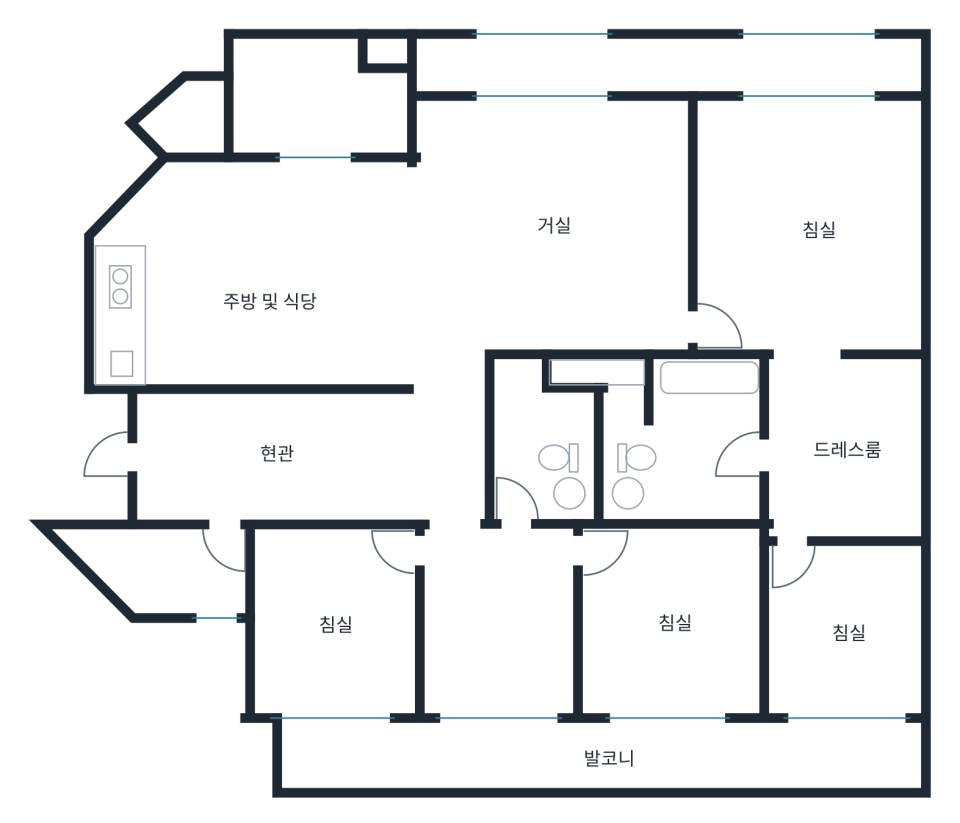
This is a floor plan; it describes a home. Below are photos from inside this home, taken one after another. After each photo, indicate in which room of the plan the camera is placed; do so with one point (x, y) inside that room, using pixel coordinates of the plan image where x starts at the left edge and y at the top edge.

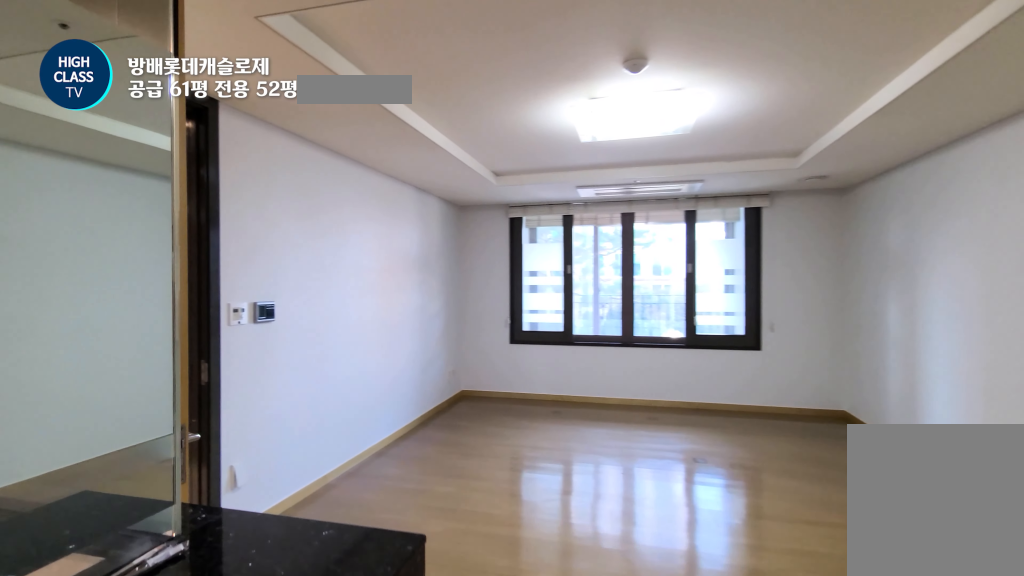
(843, 453)
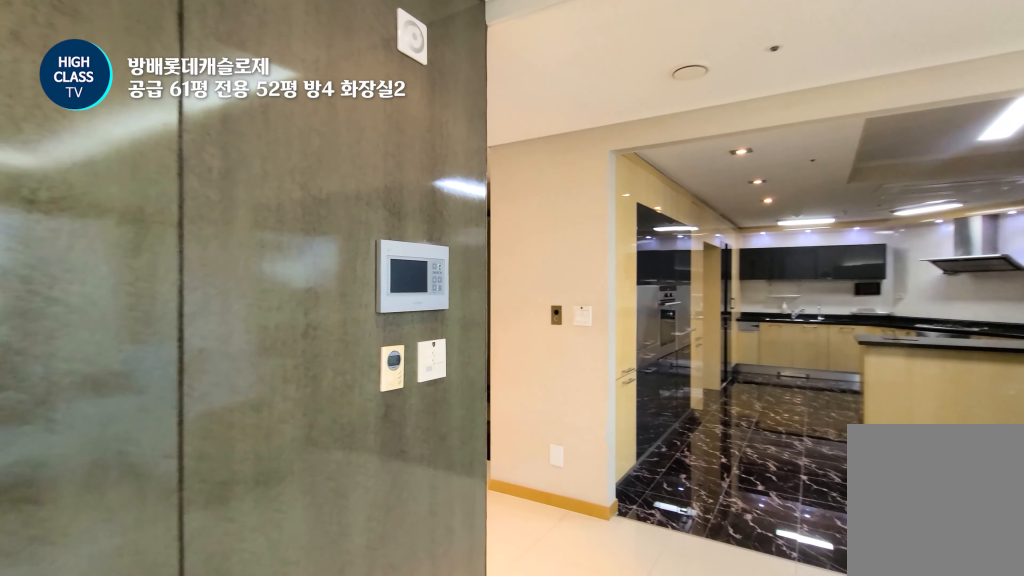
(554, 210)
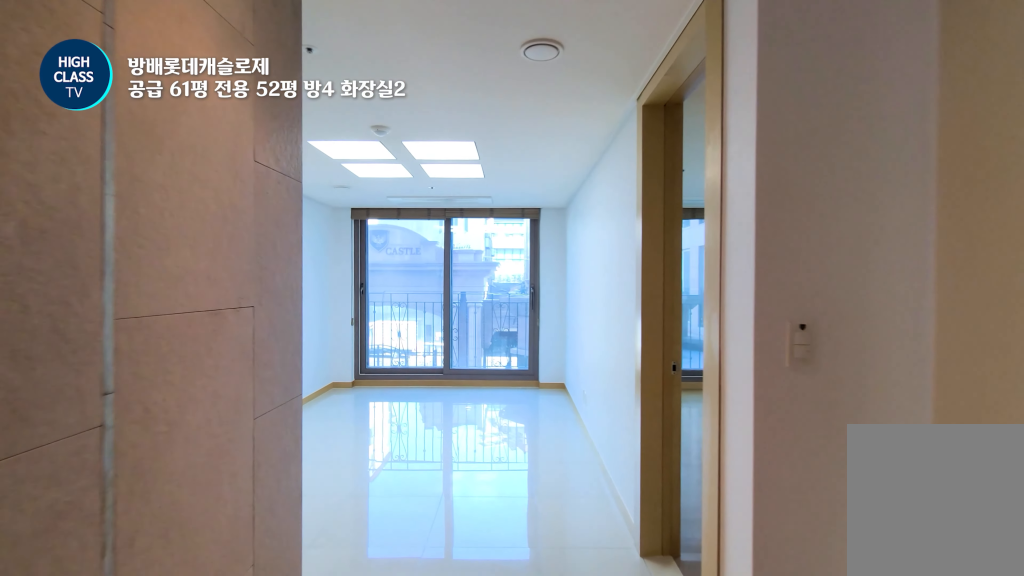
(447, 436)
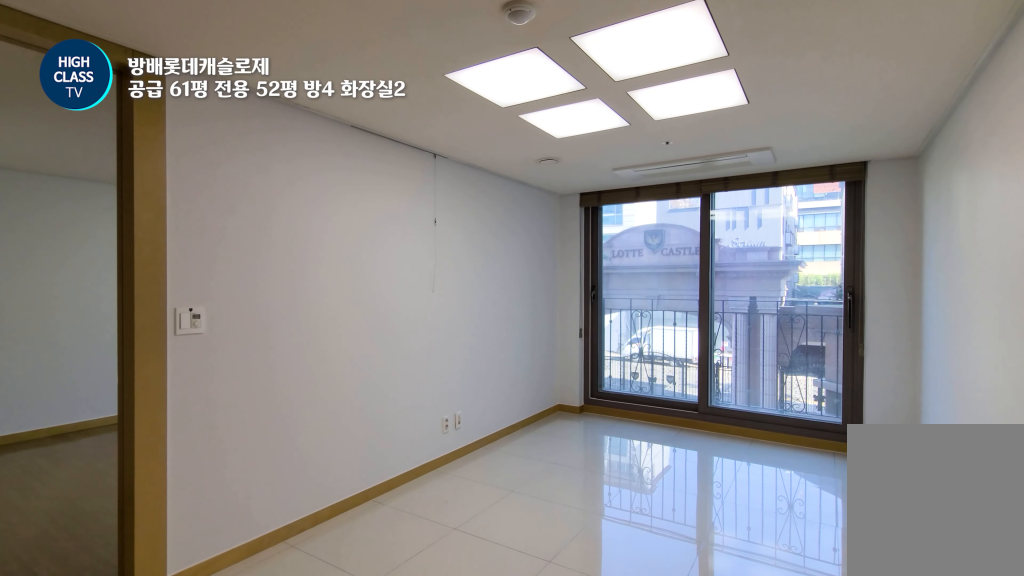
(498, 655)
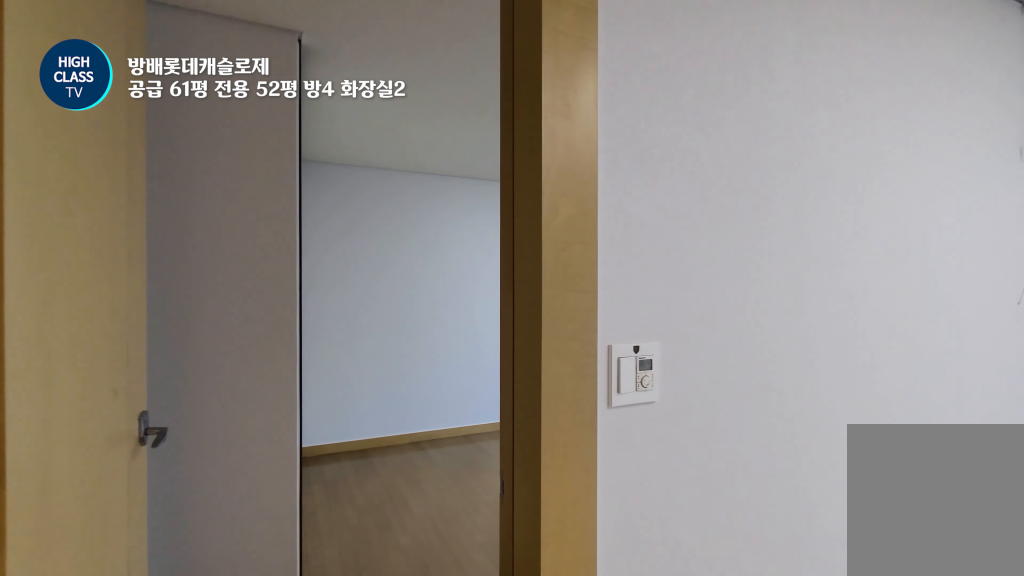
(498, 655)
